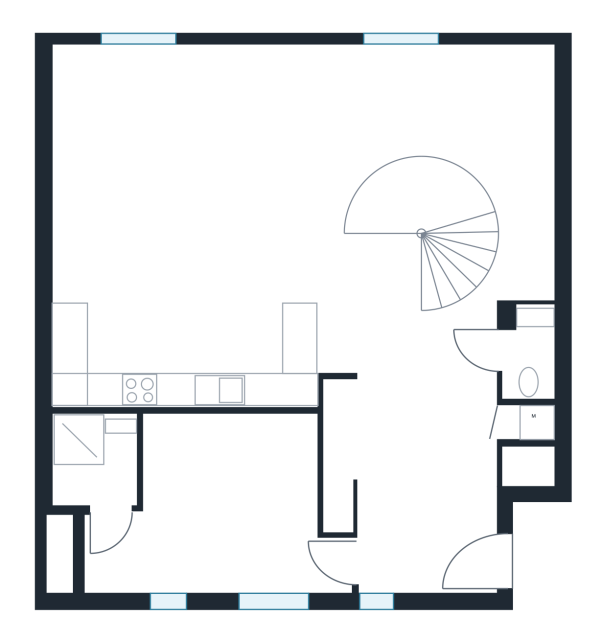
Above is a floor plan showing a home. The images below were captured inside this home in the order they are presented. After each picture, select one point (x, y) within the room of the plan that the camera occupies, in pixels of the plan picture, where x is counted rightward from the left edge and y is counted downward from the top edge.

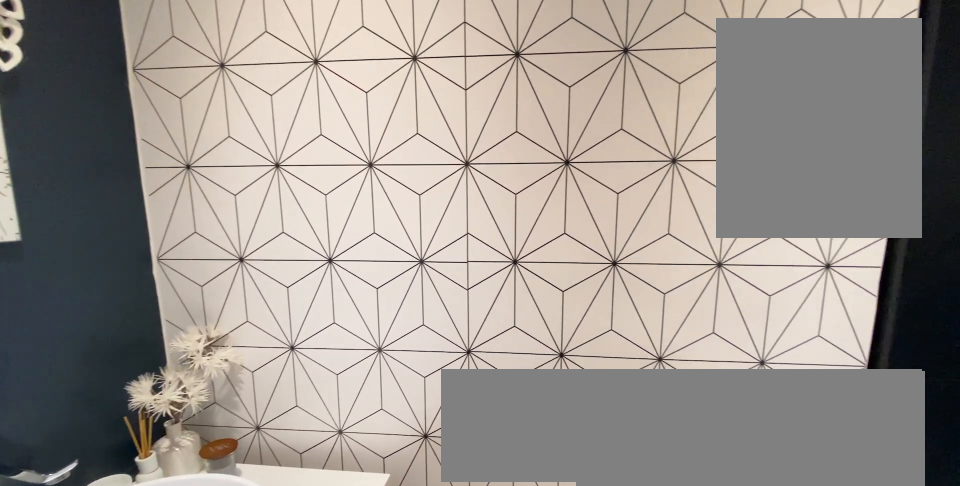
(102, 493)
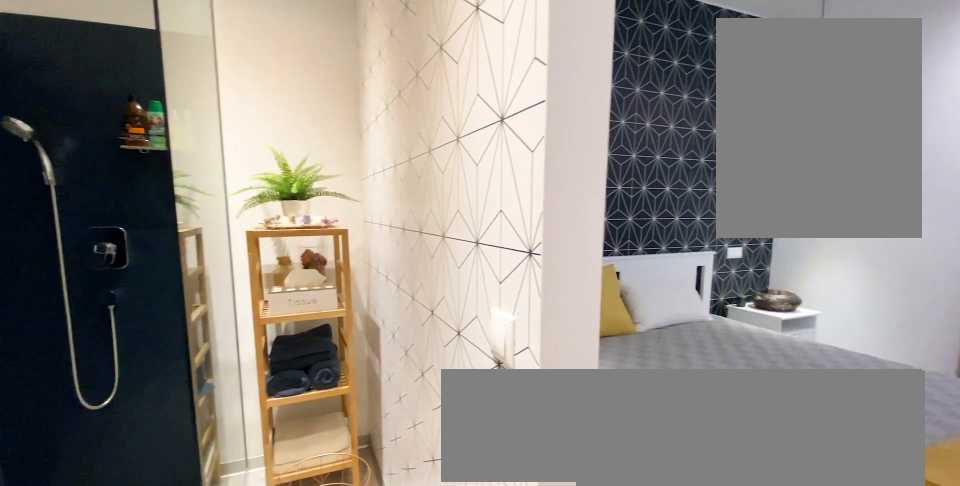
(102, 493)
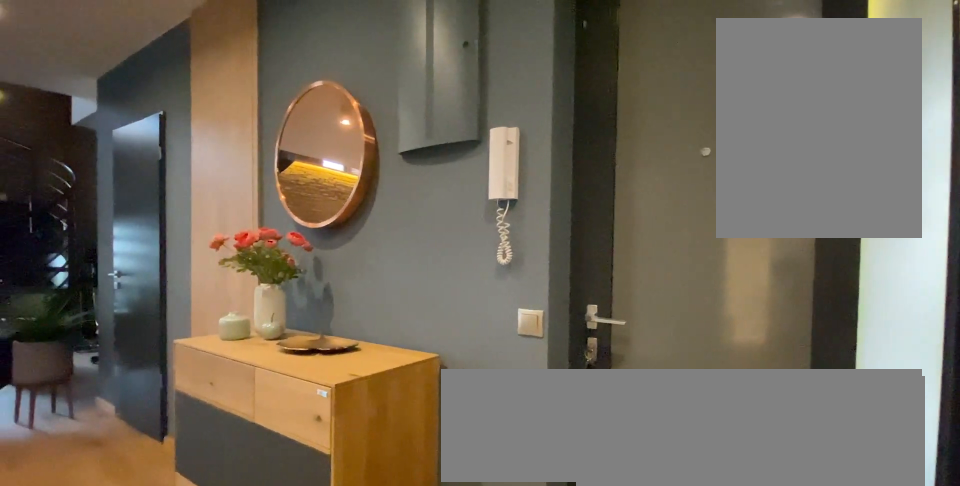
(431, 493)
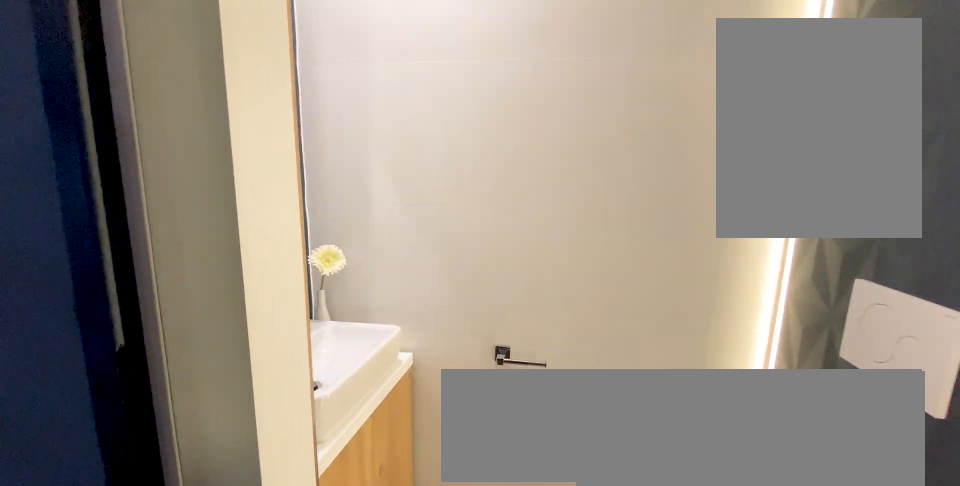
(528, 359)
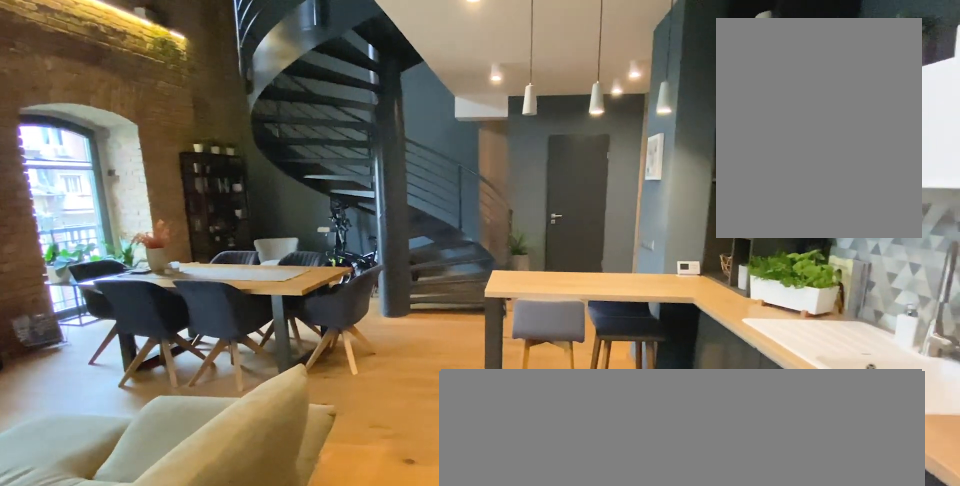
(222, 223)
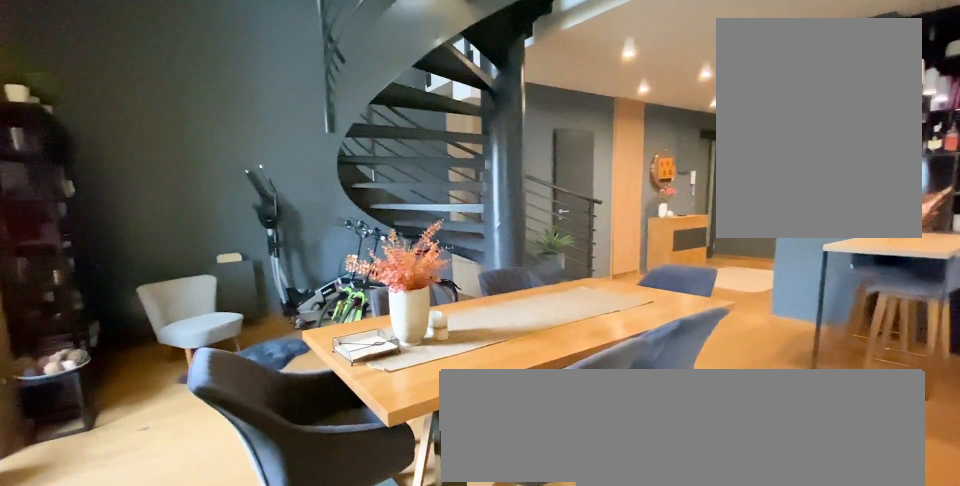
(223, 223)
